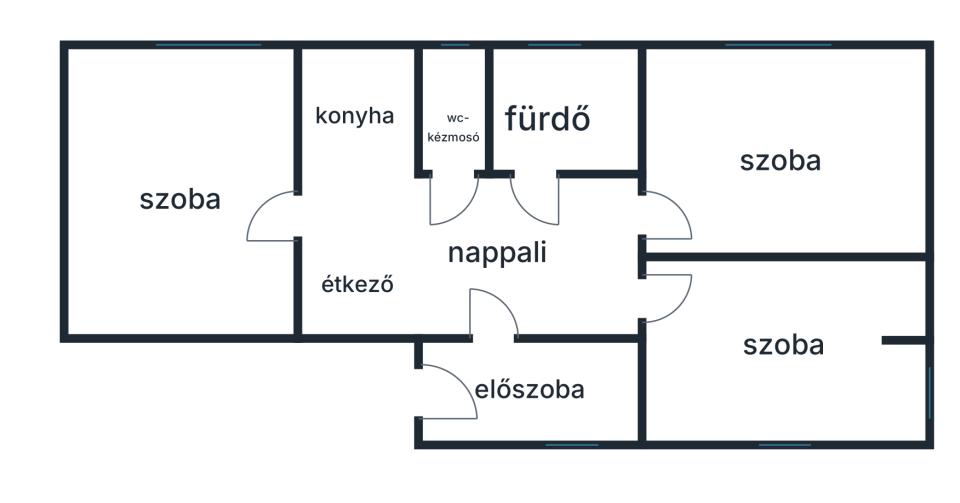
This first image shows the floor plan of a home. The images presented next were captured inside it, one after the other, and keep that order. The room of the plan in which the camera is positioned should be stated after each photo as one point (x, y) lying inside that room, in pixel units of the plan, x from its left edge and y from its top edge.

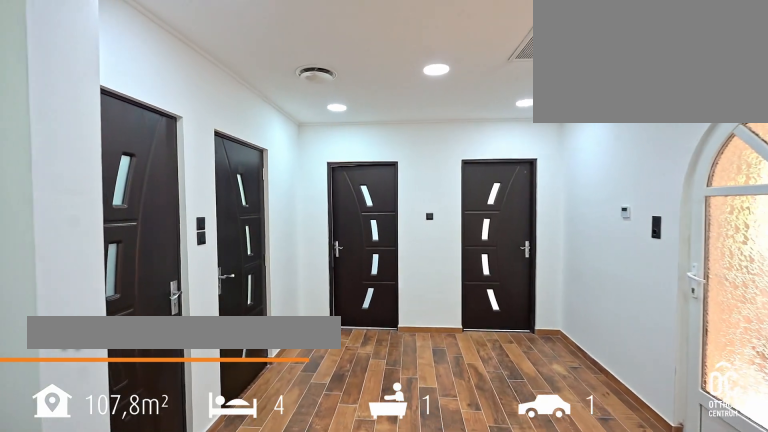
(454, 250)
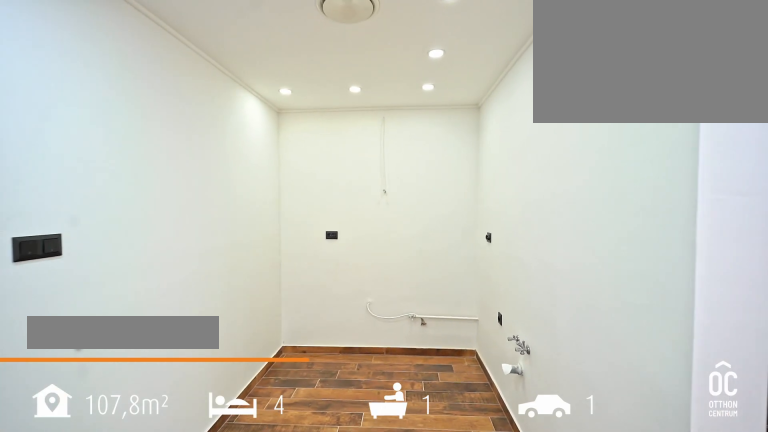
(359, 125)
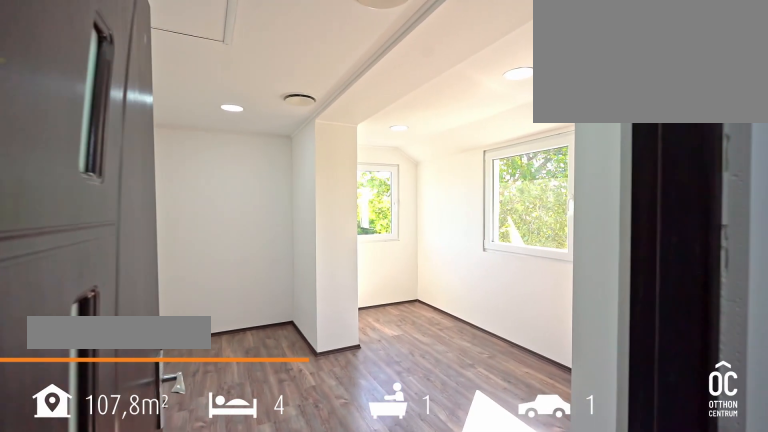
(782, 348)
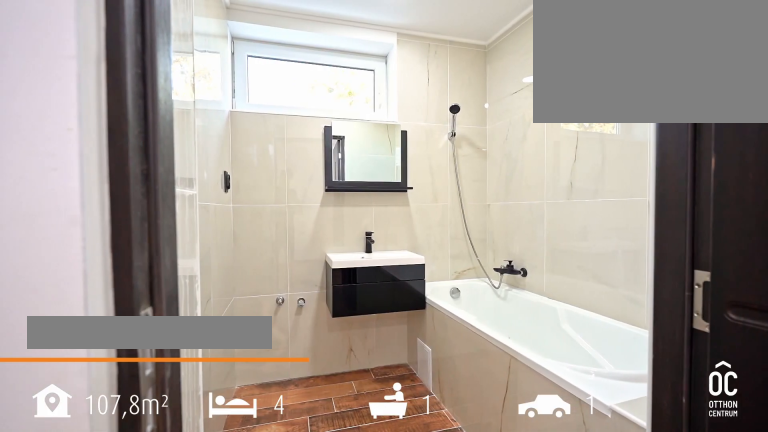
(557, 110)
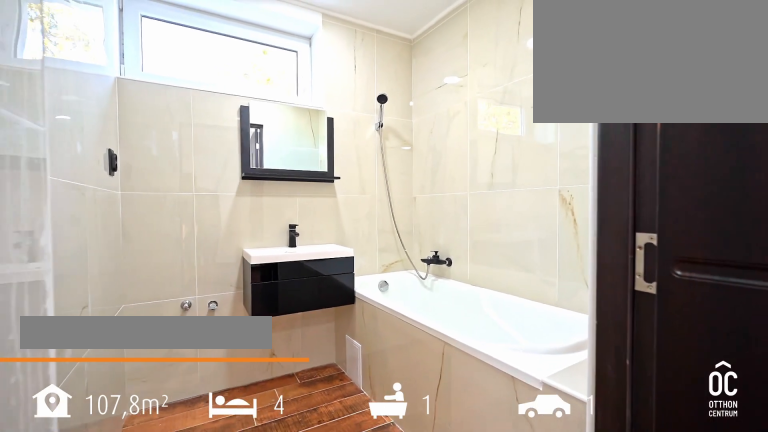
(557, 110)
